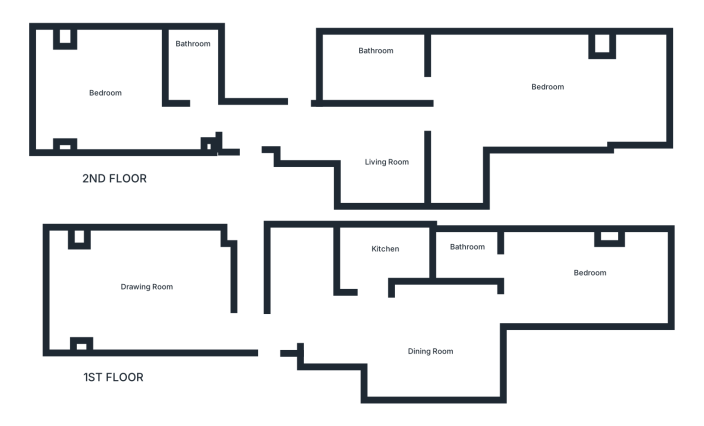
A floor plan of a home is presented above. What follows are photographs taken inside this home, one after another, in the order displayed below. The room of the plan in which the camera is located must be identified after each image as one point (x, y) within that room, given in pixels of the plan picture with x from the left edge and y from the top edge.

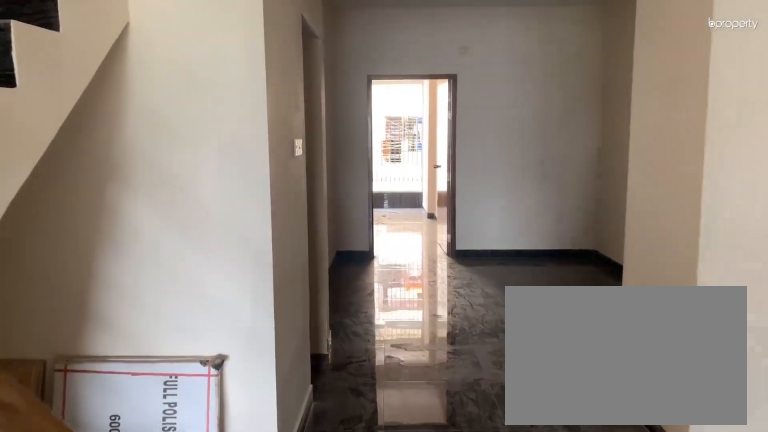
(264, 326)
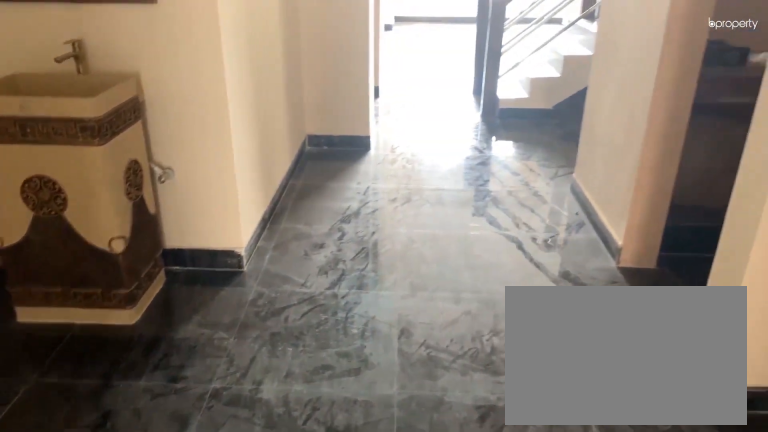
(423, 340)
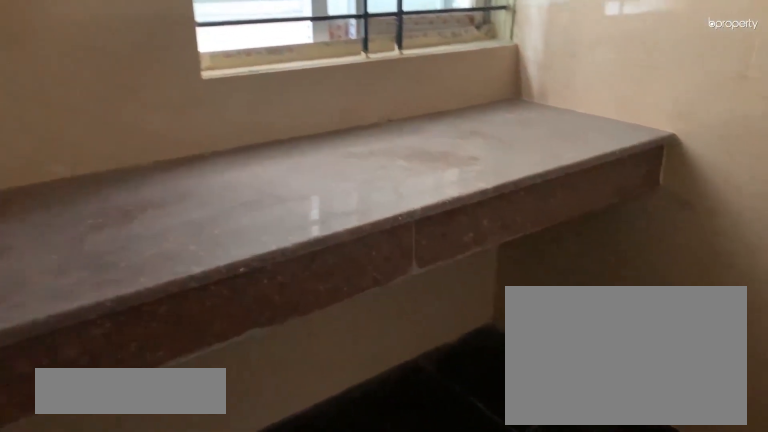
(373, 254)
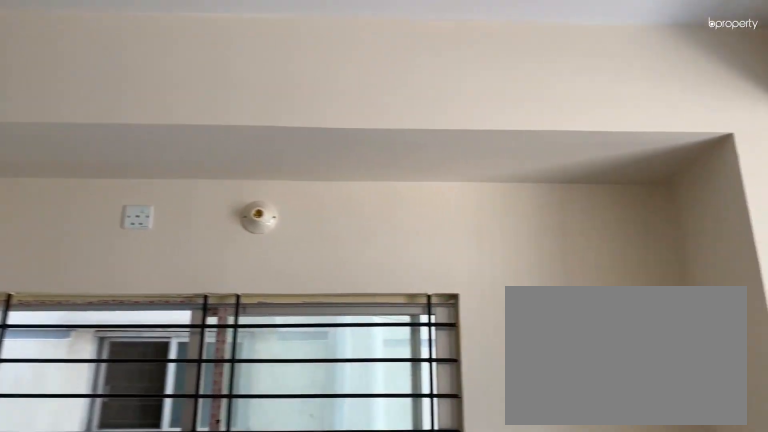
(585, 276)
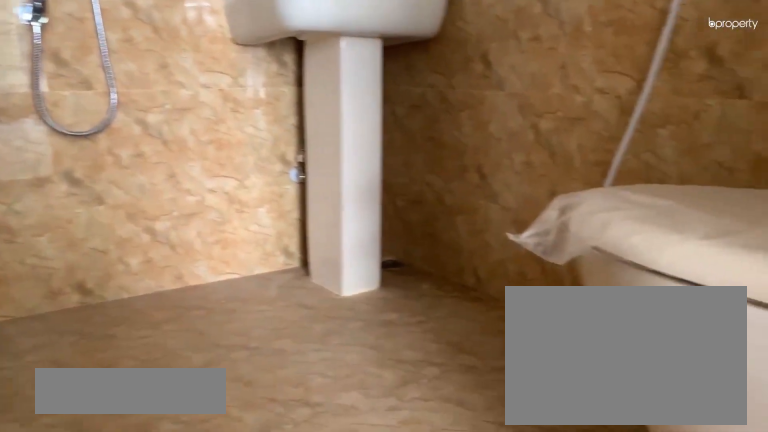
(474, 257)
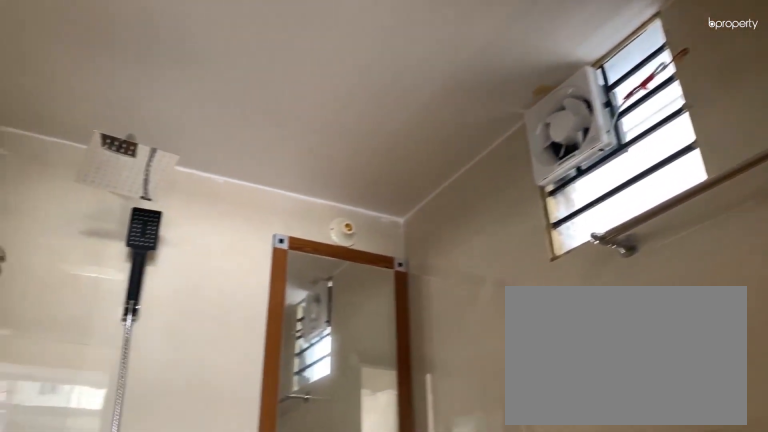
(474, 257)
